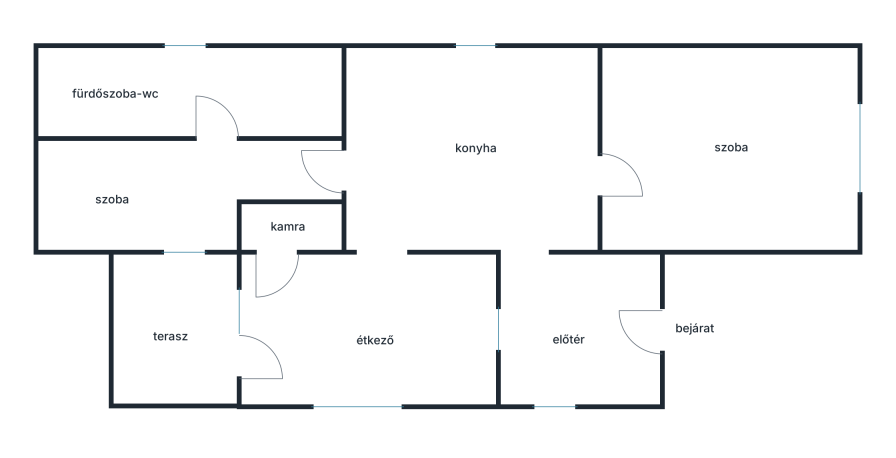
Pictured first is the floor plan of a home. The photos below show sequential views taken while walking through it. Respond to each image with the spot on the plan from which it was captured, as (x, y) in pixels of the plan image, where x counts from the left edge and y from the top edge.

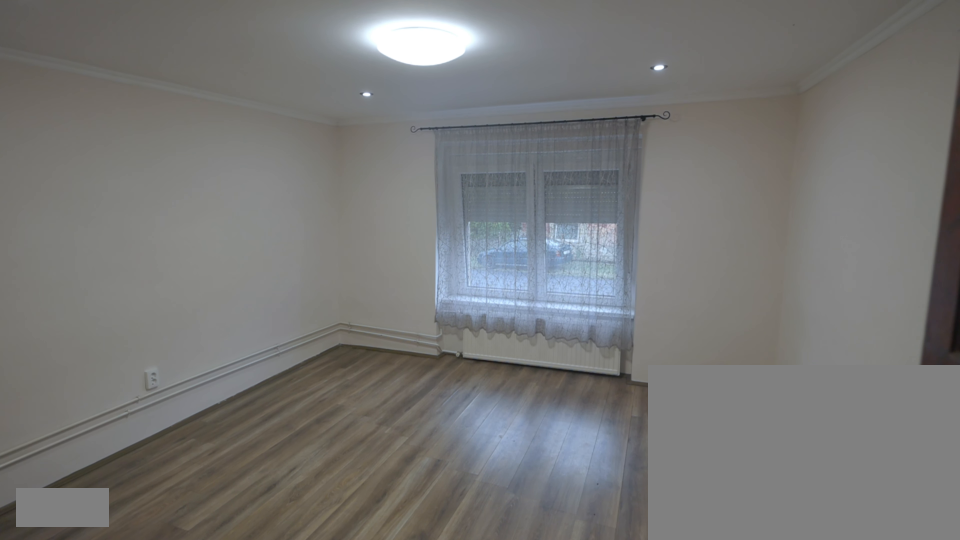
(660, 170)
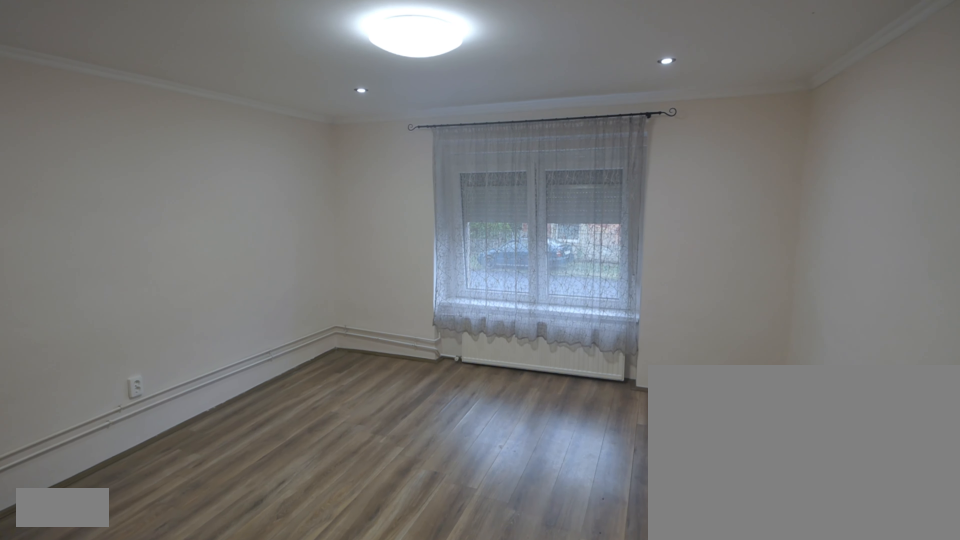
(678, 166)
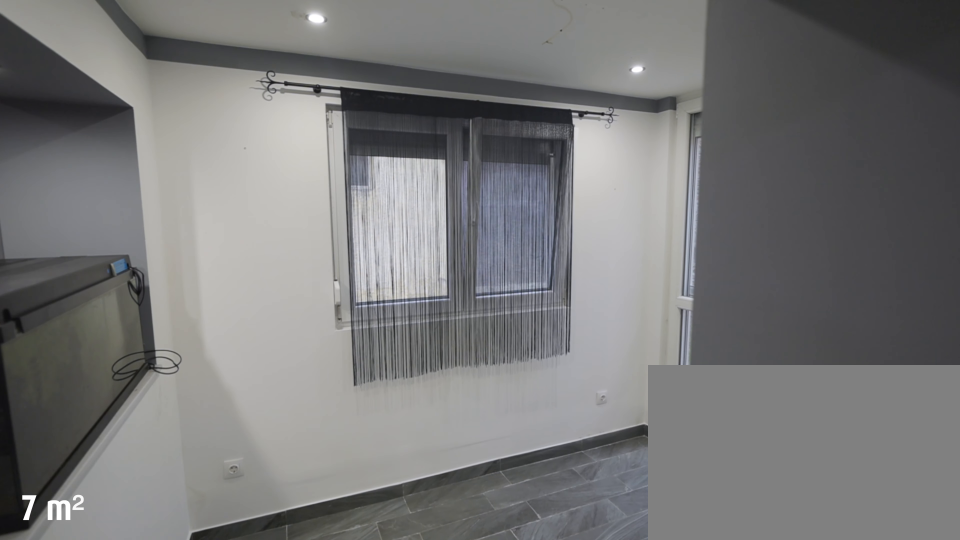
(381, 258)
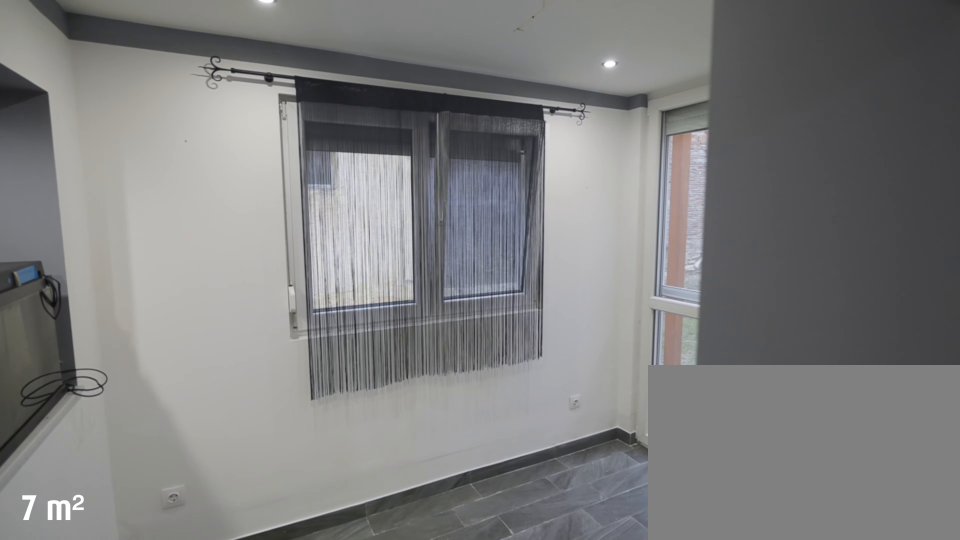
(381, 267)
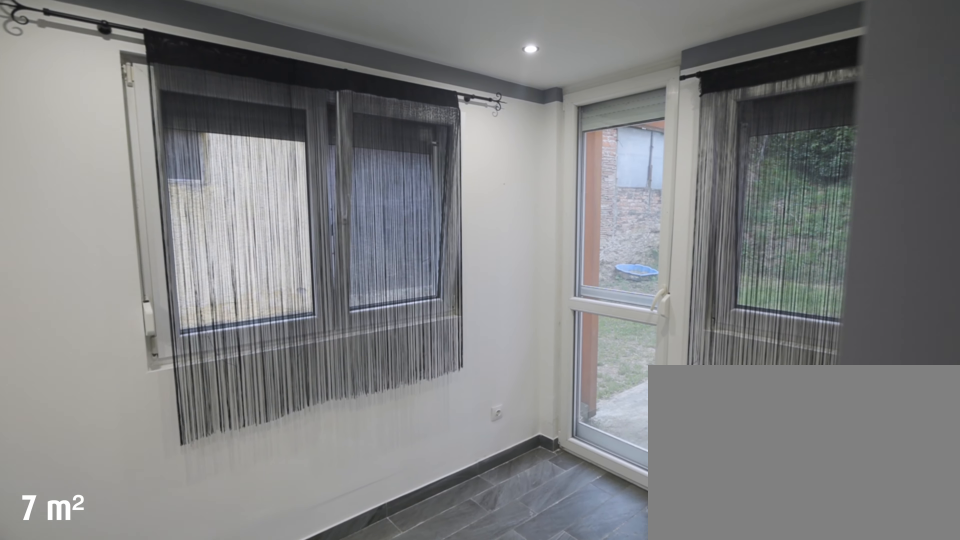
(381, 292)
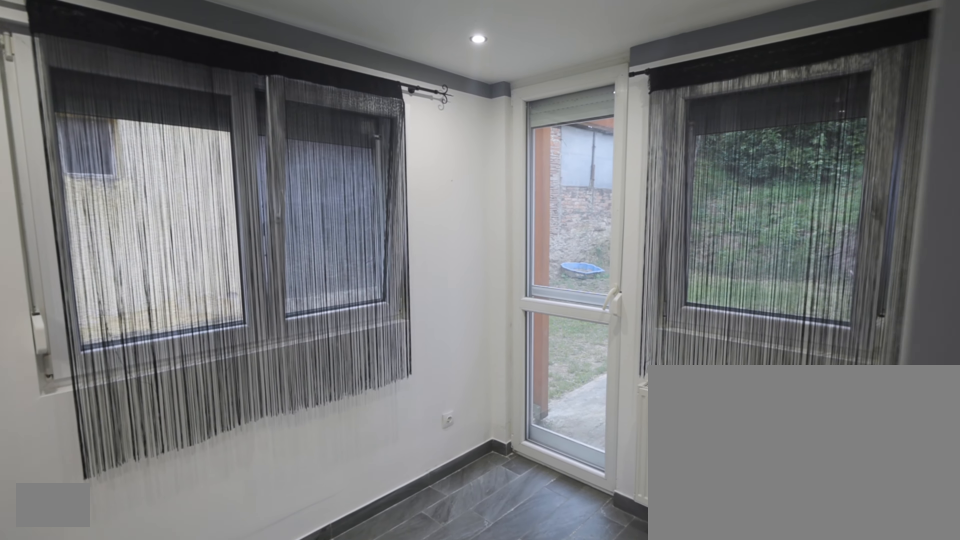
(381, 305)
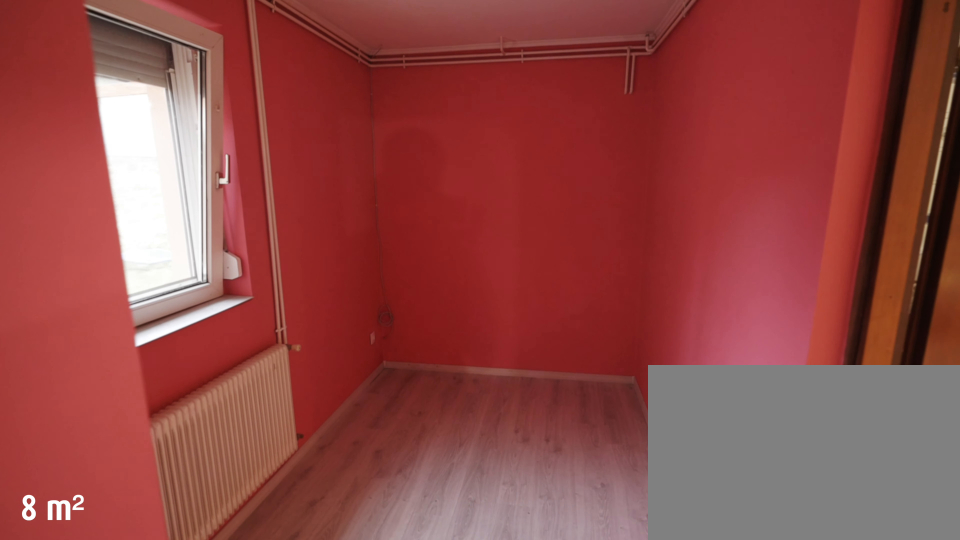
(261, 169)
